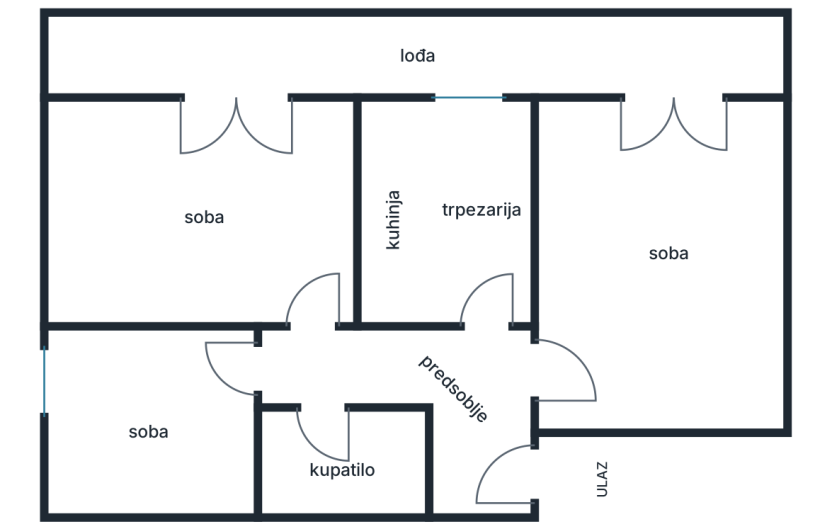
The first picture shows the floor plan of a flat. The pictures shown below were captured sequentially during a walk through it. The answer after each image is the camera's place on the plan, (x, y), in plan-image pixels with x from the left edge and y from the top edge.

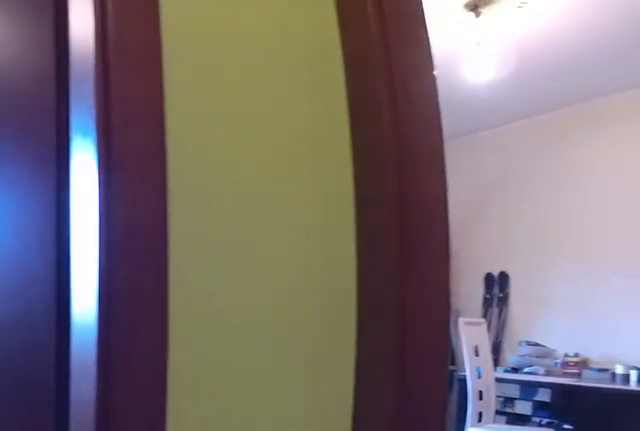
(482, 386)
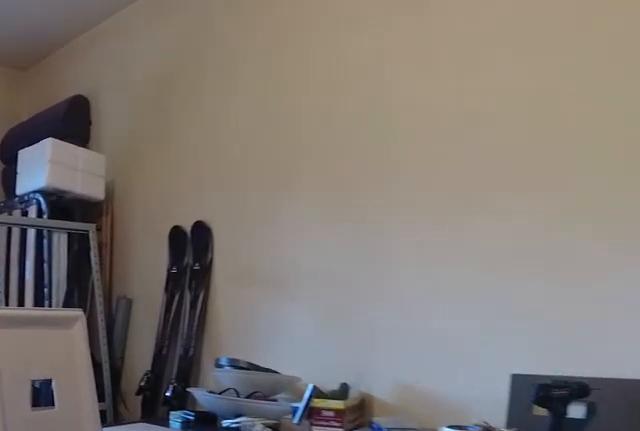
(615, 323)
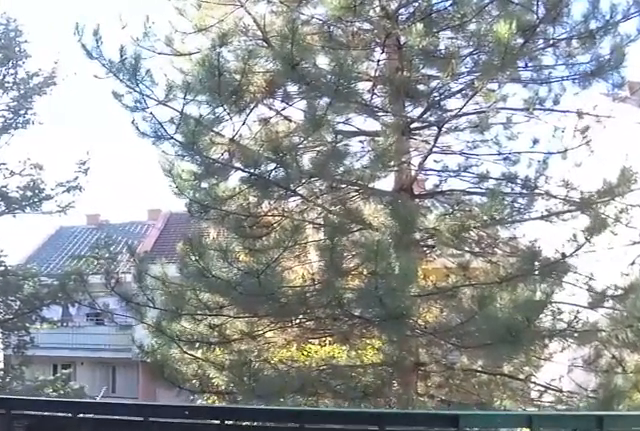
(675, 119)
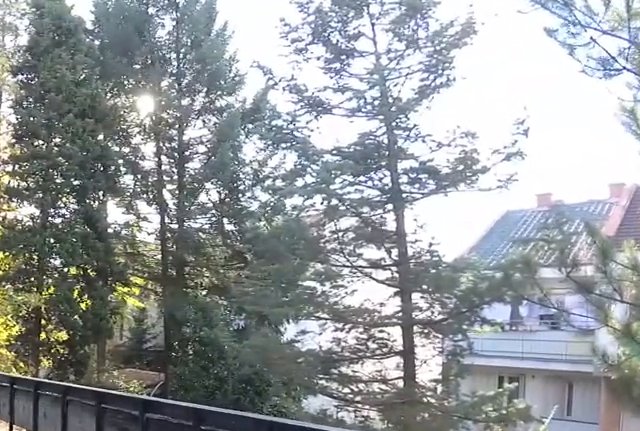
(691, 86)
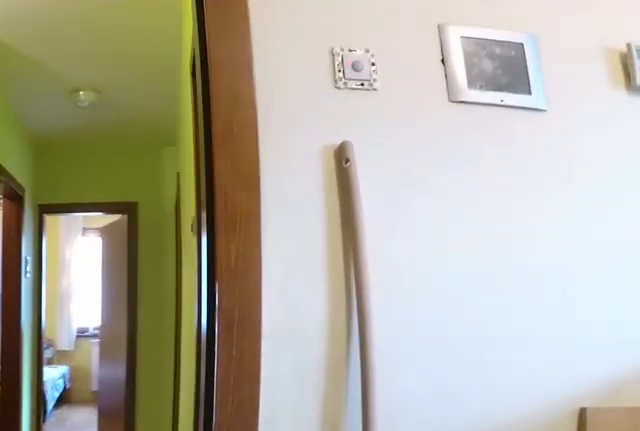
(622, 300)
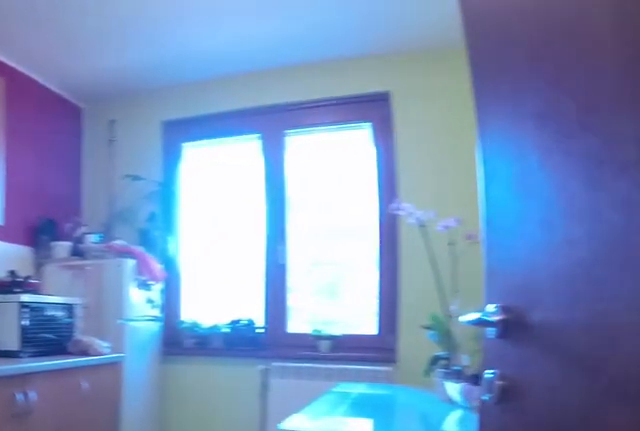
(523, 373)
